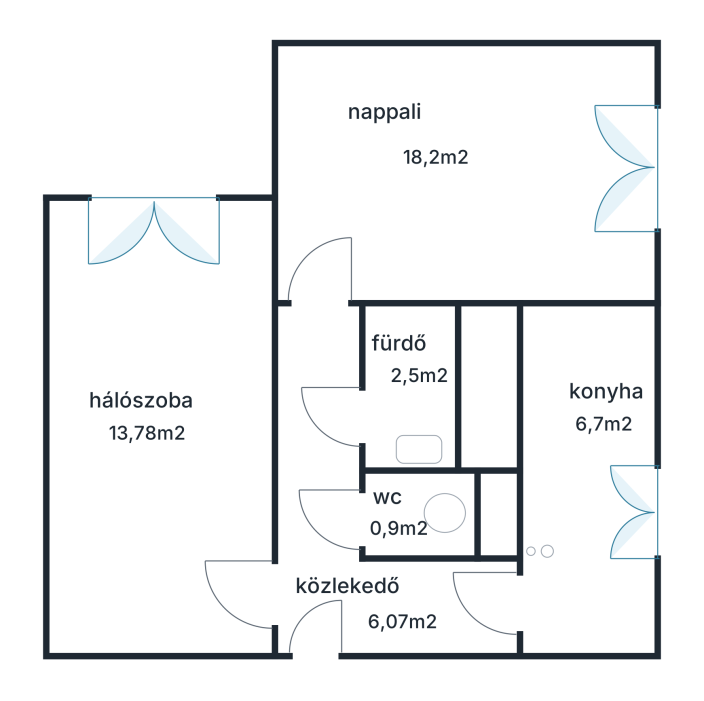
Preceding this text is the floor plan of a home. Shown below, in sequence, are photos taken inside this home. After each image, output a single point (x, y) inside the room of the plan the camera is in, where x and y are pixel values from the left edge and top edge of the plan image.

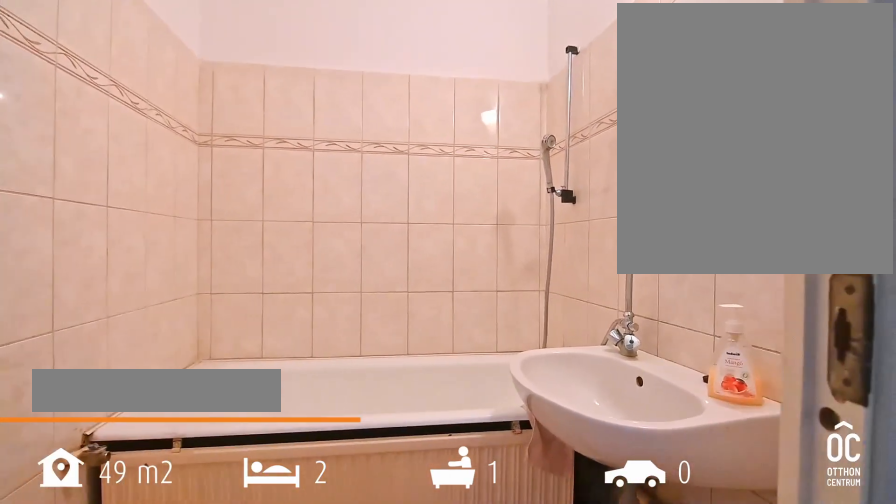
(431, 387)
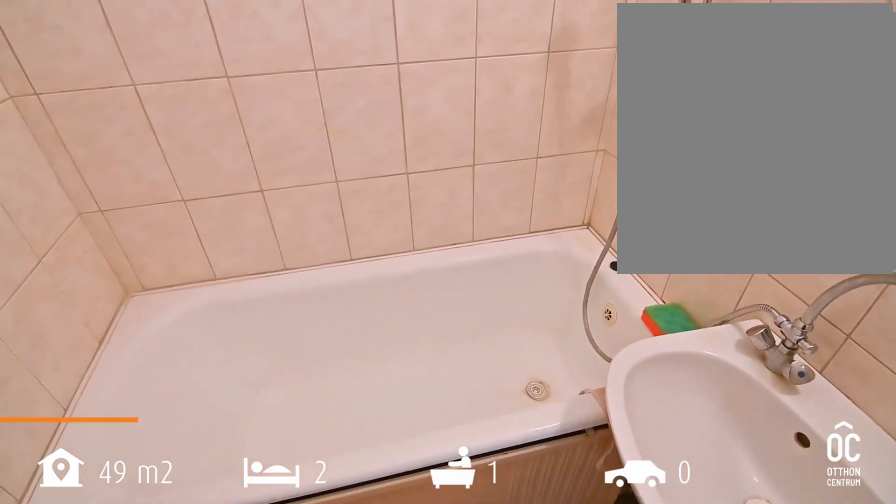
(431, 387)
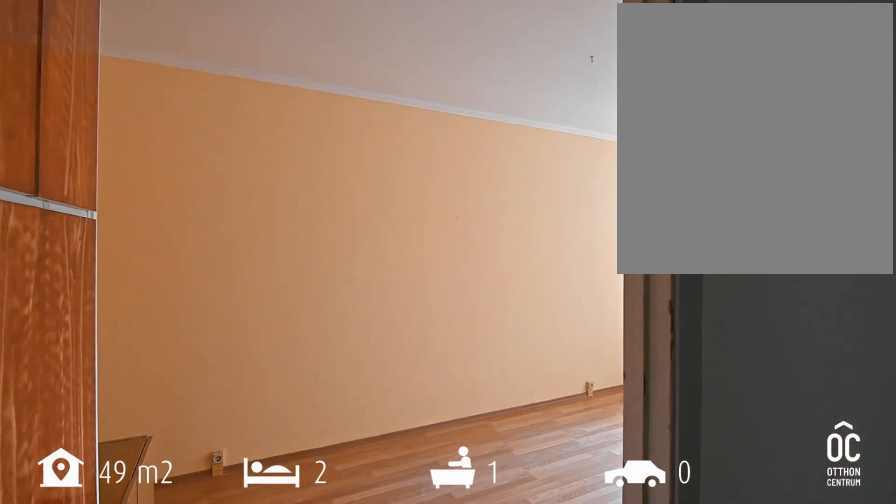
(148, 413)
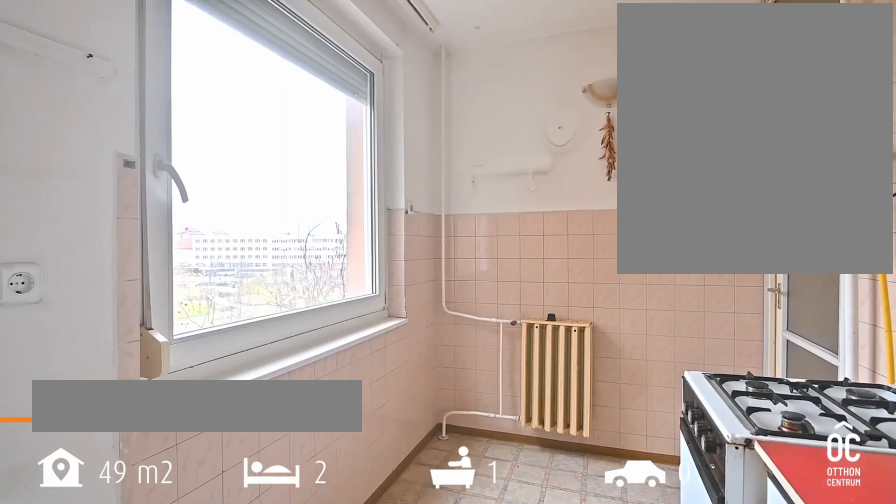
(585, 488)
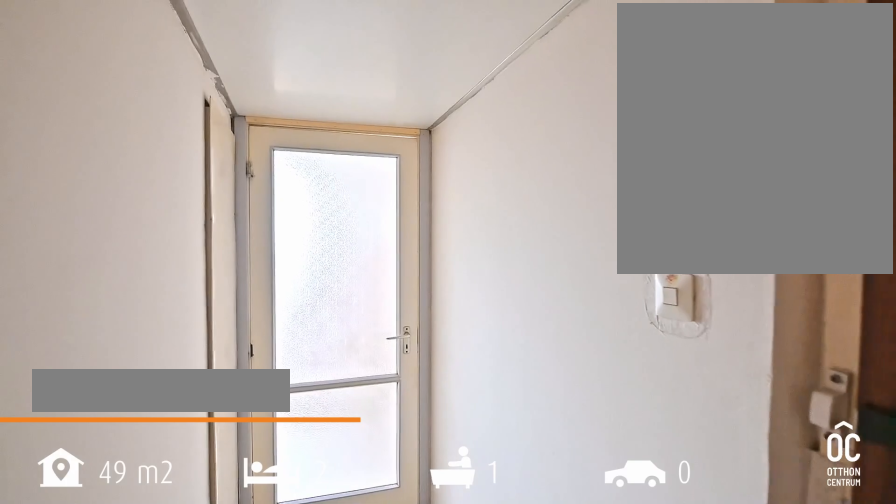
(327, 607)
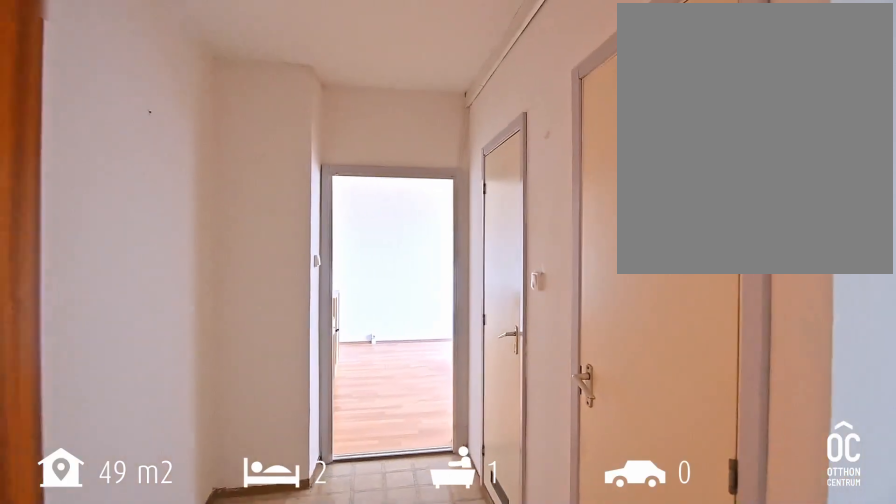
(327, 607)
